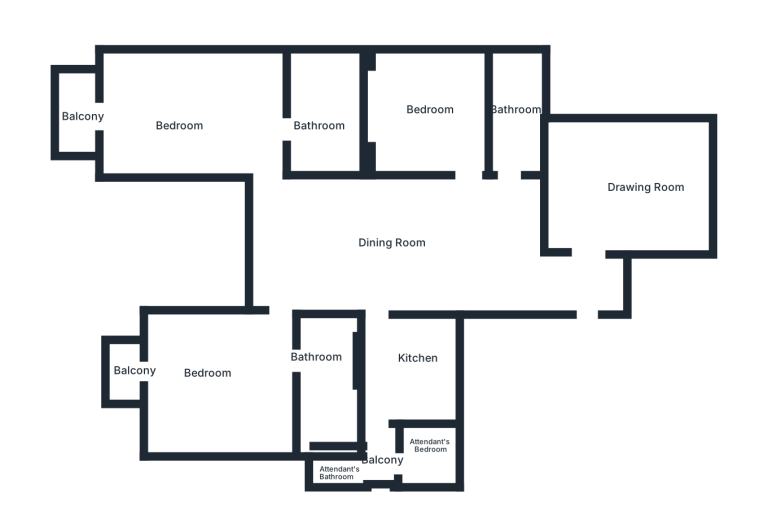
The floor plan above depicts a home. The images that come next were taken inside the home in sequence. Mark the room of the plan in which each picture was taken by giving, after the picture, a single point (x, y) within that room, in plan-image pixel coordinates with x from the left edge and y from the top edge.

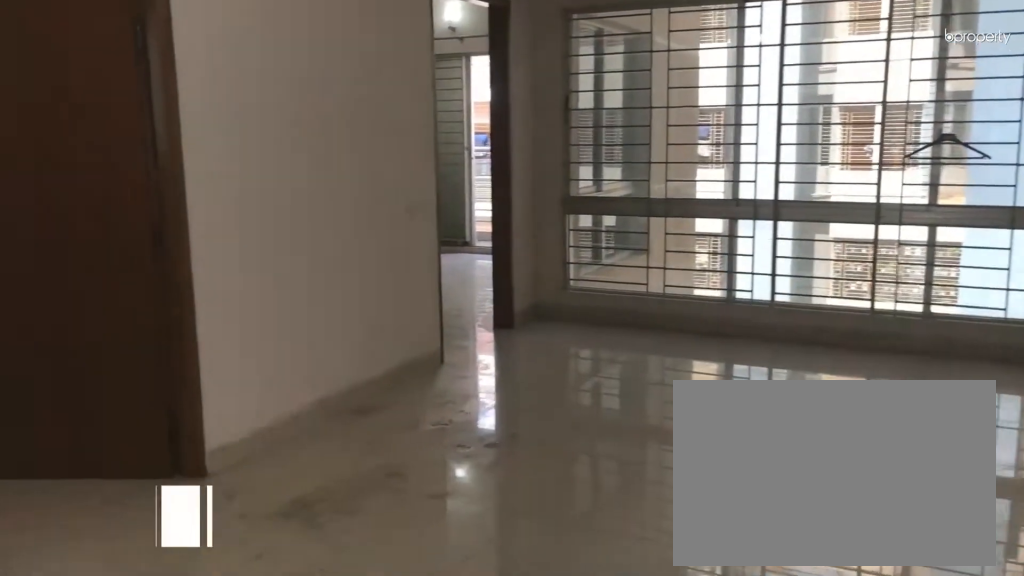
(389, 248)
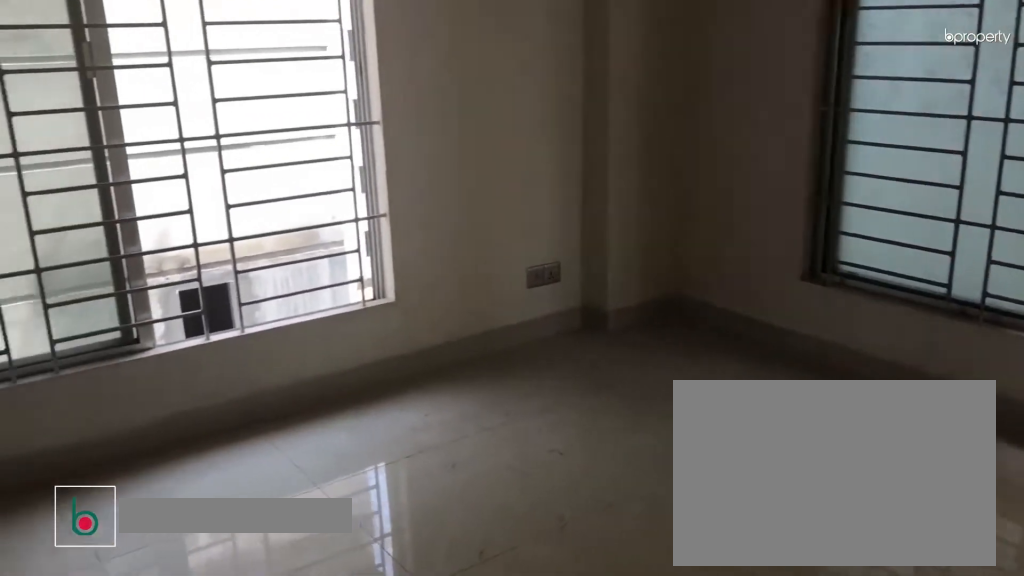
(614, 196)
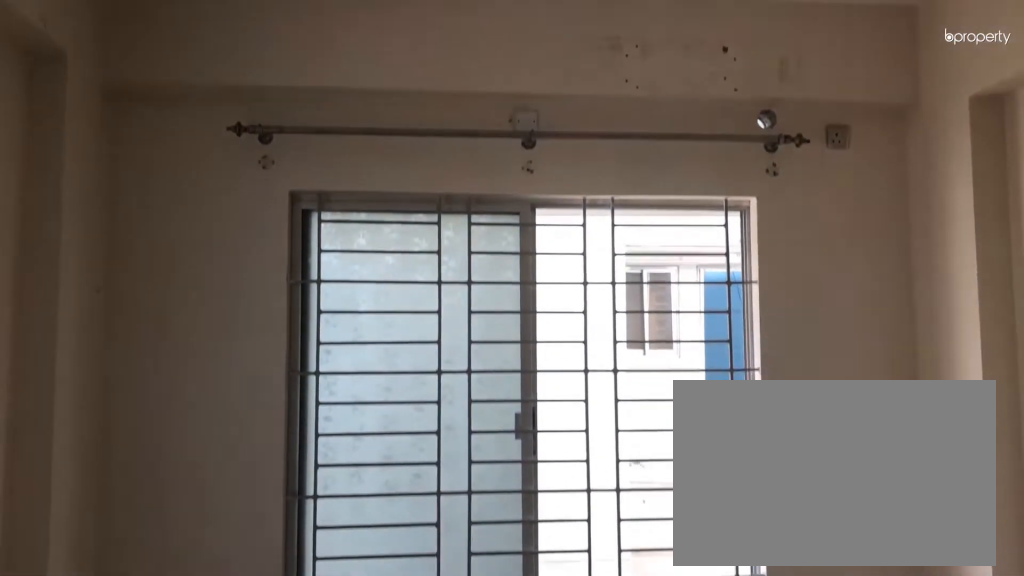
(614, 196)
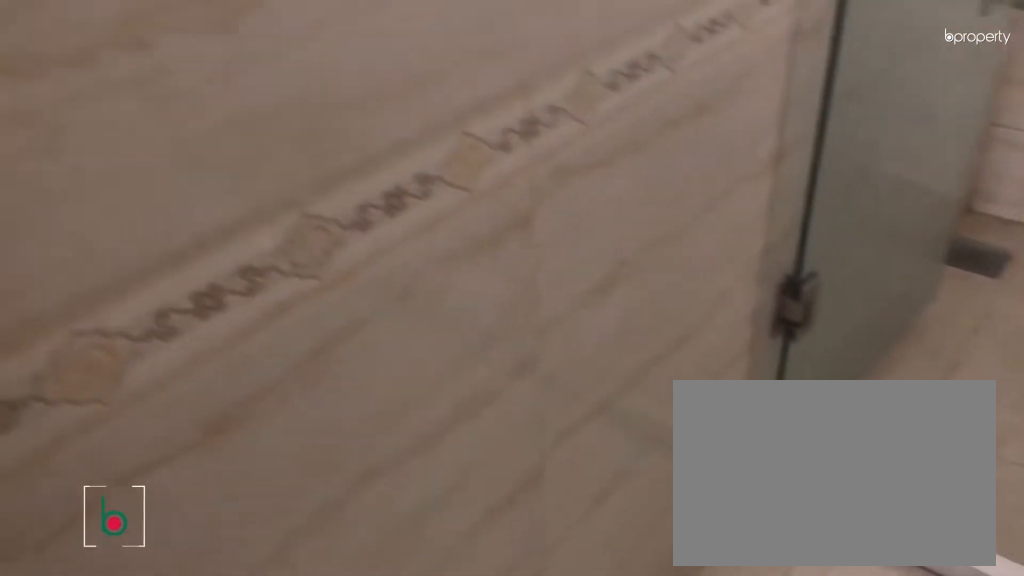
(517, 117)
